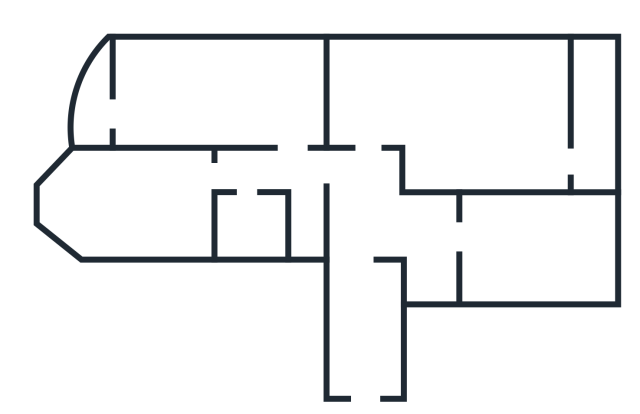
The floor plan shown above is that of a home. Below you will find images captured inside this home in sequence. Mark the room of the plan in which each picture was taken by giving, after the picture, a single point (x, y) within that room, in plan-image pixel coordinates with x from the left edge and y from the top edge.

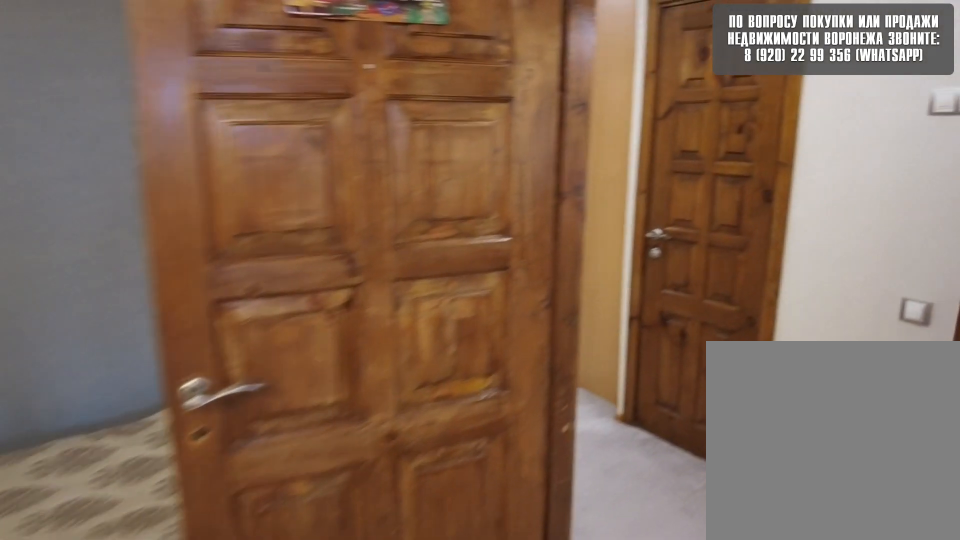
(243, 124)
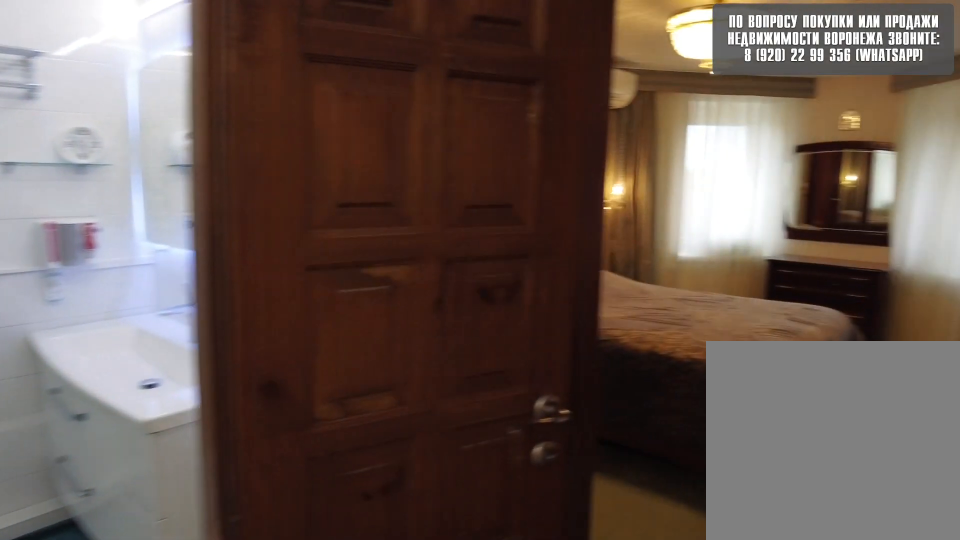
(305, 159)
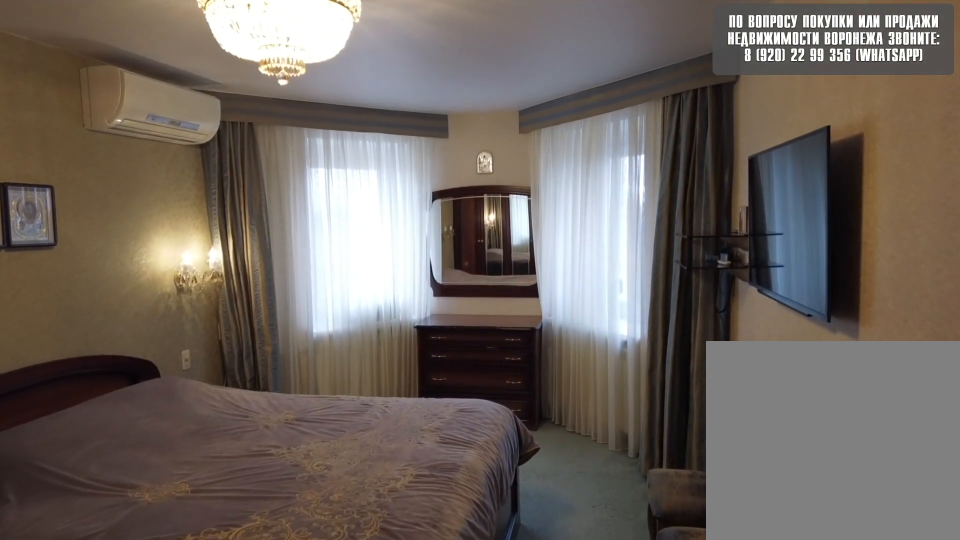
(148, 198)
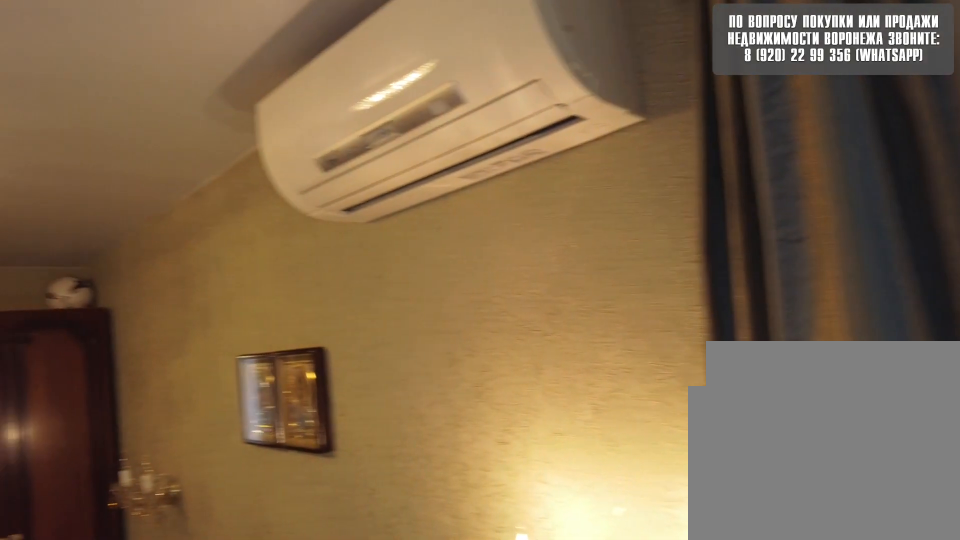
(148, 198)
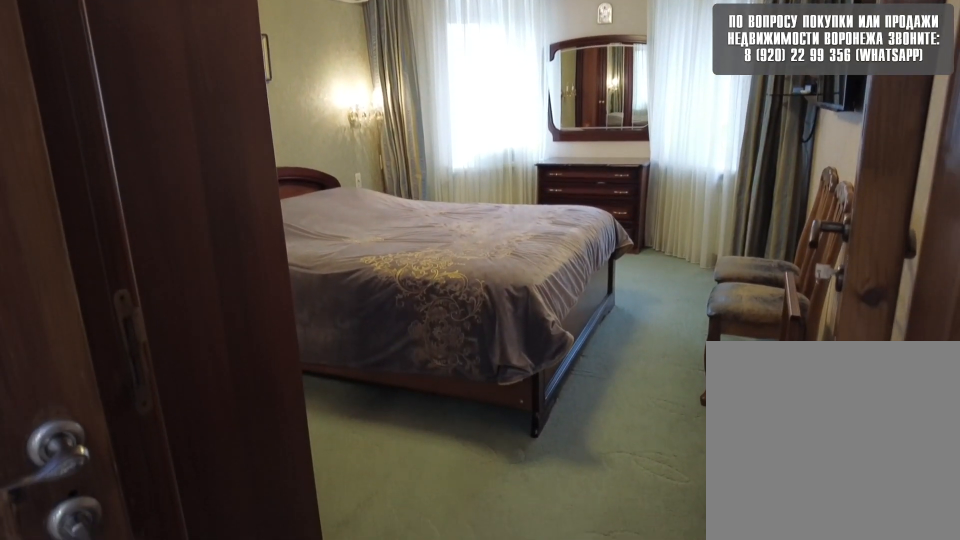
(246, 187)
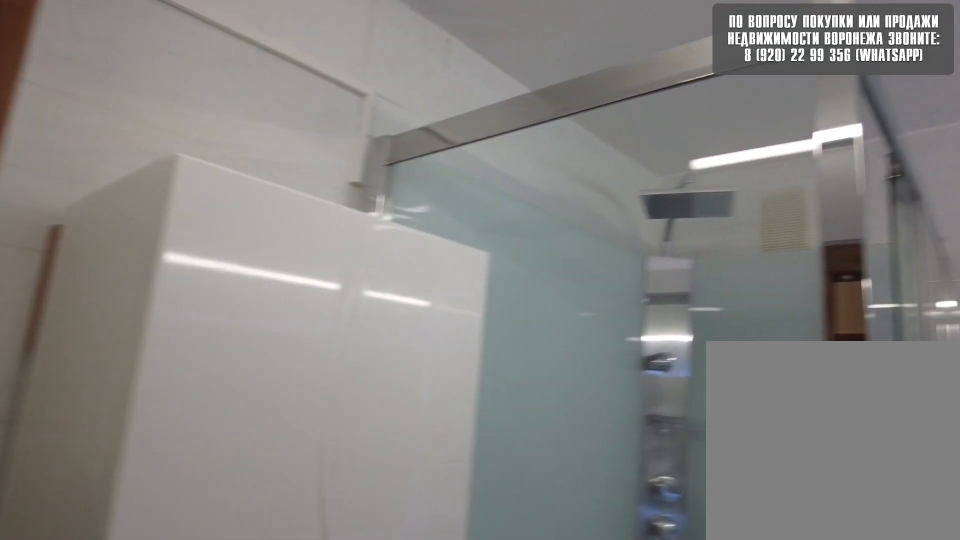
(246, 187)
